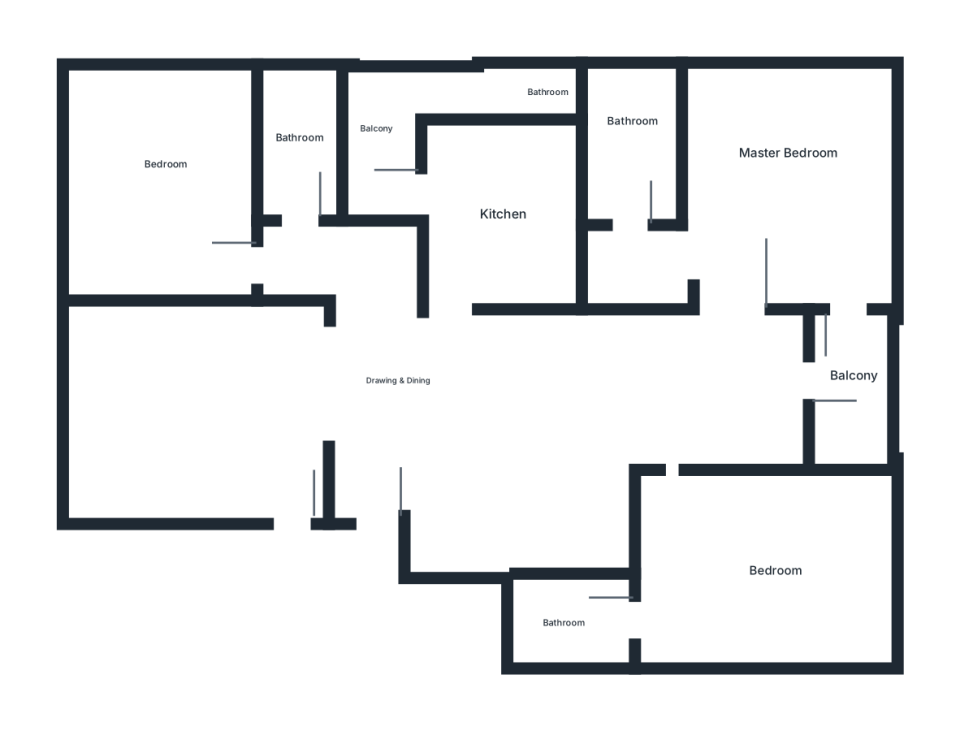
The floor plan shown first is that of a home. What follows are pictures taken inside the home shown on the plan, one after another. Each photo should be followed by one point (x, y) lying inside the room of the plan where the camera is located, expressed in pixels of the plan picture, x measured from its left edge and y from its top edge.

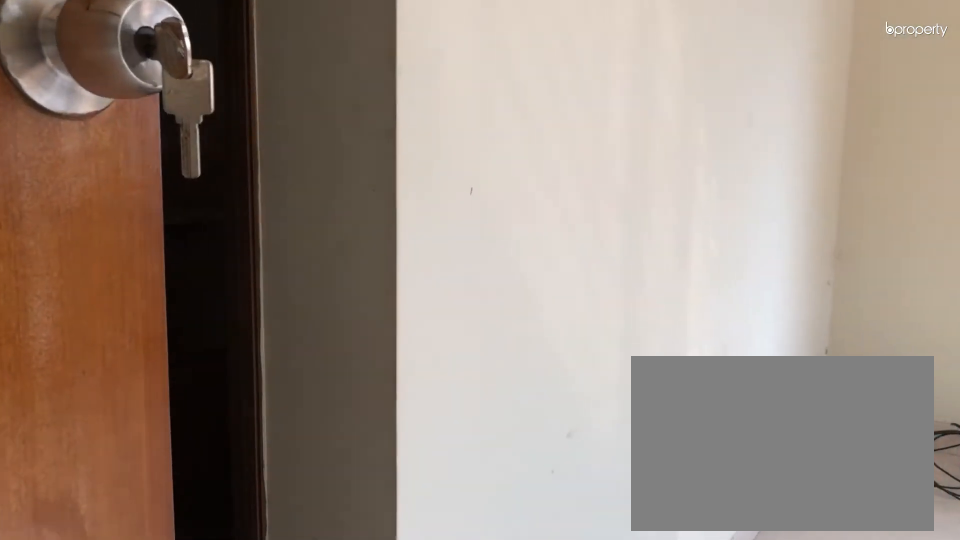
(766, 175)
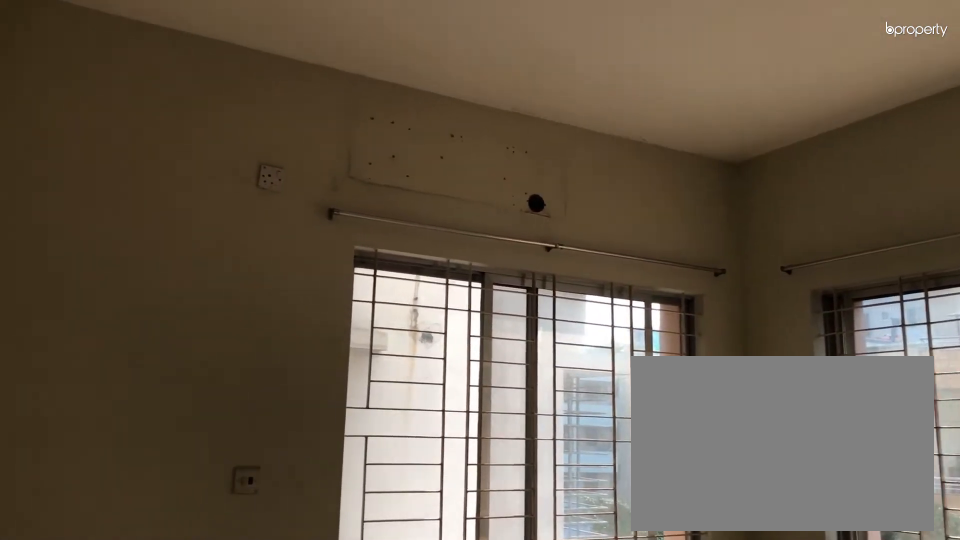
(767, 175)
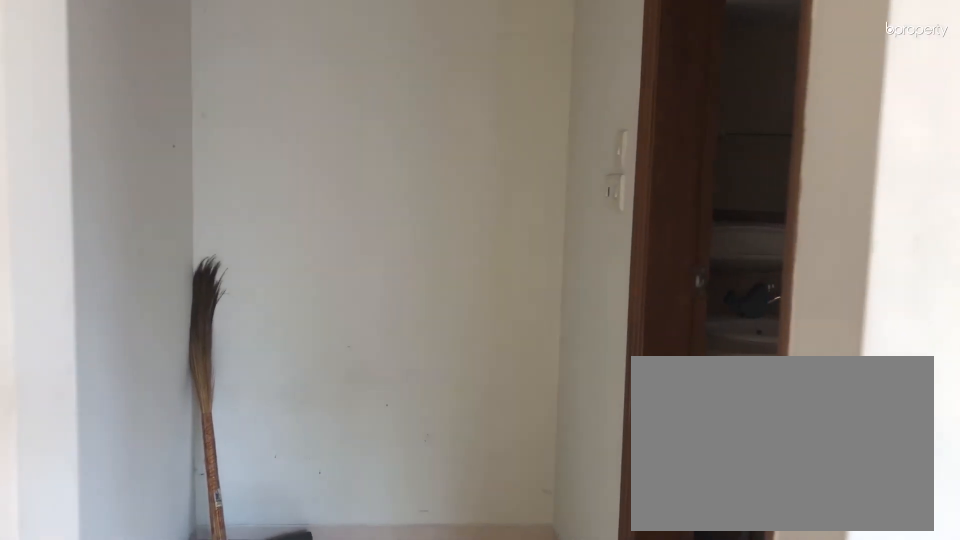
(636, 243)
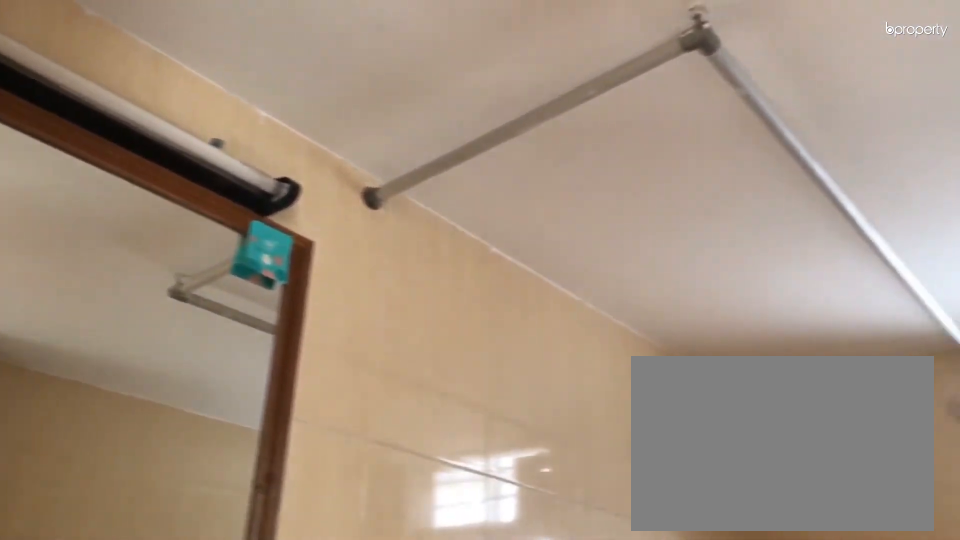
(634, 158)
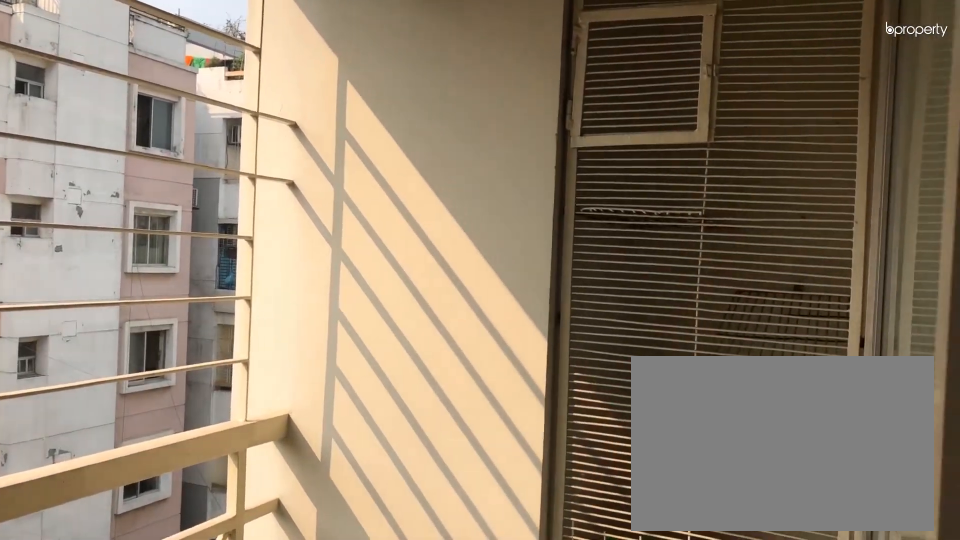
(848, 378)
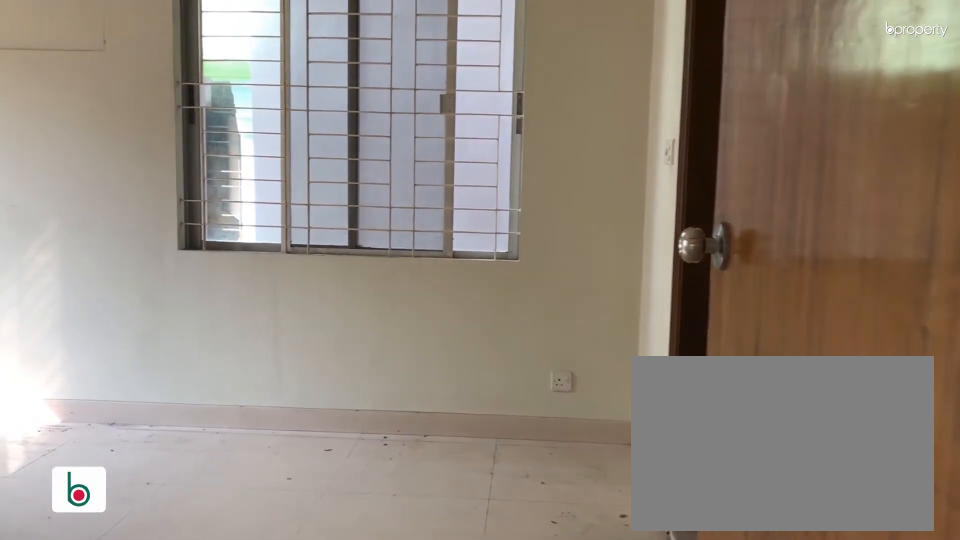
(704, 510)
